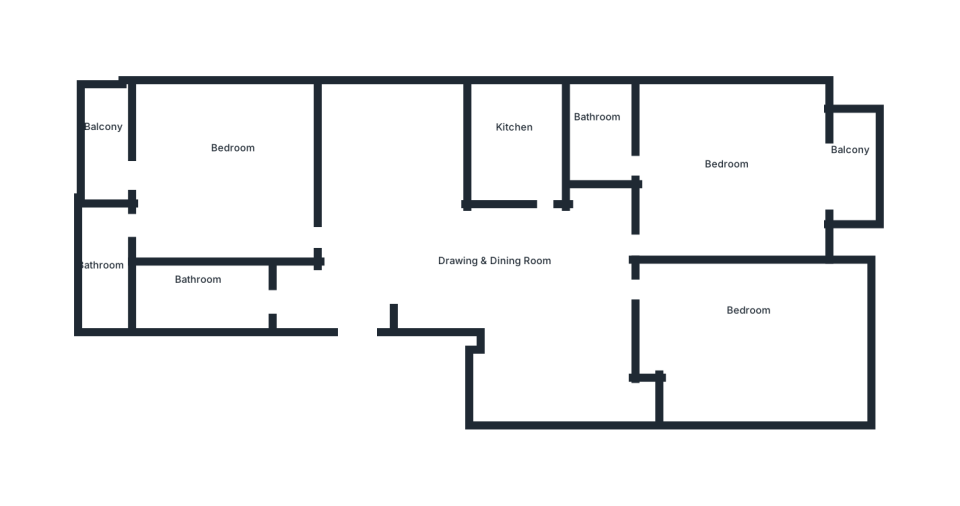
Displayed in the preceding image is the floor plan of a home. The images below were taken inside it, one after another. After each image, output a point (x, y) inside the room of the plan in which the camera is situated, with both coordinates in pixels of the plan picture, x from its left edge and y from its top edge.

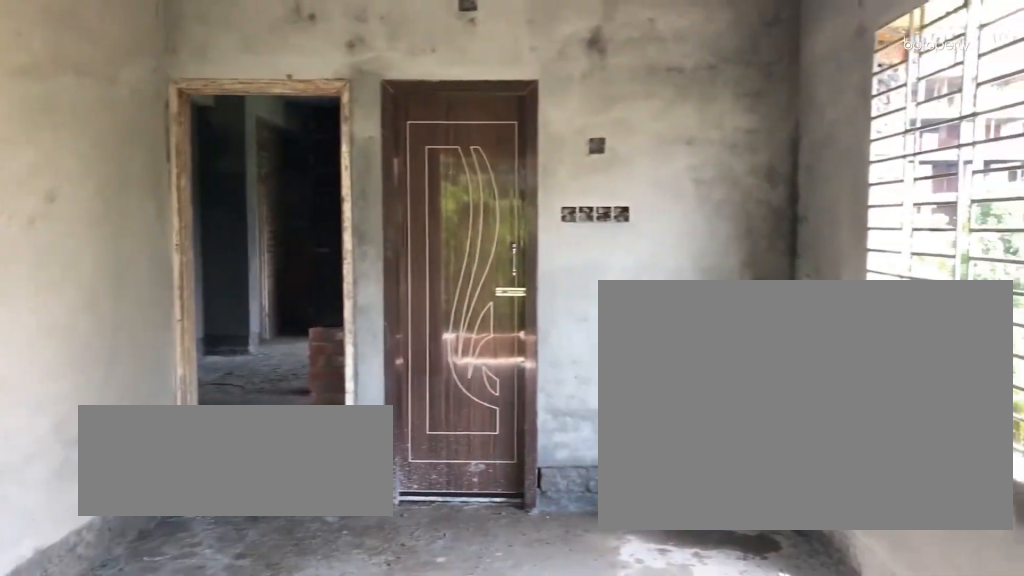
(724, 167)
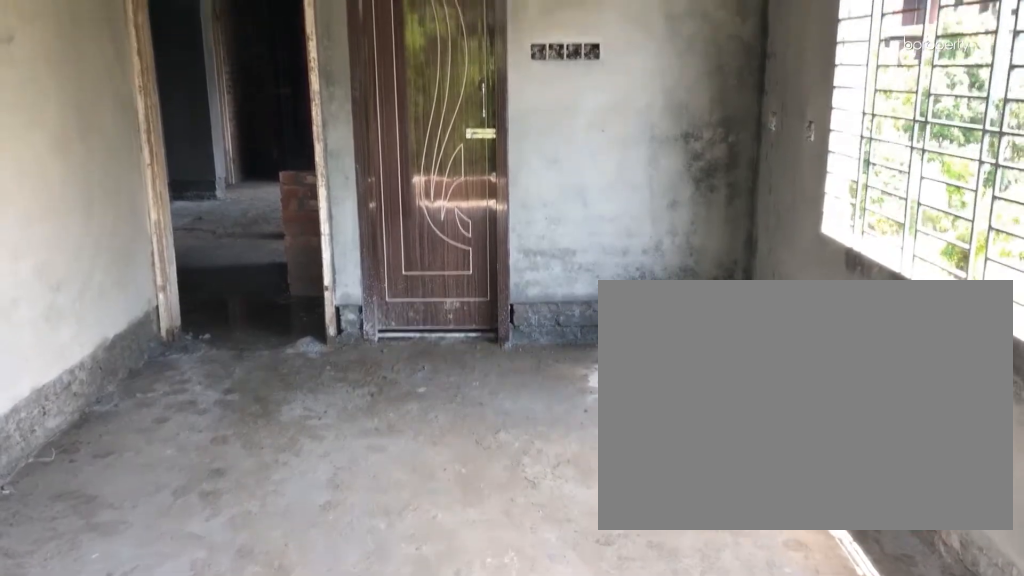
(724, 167)
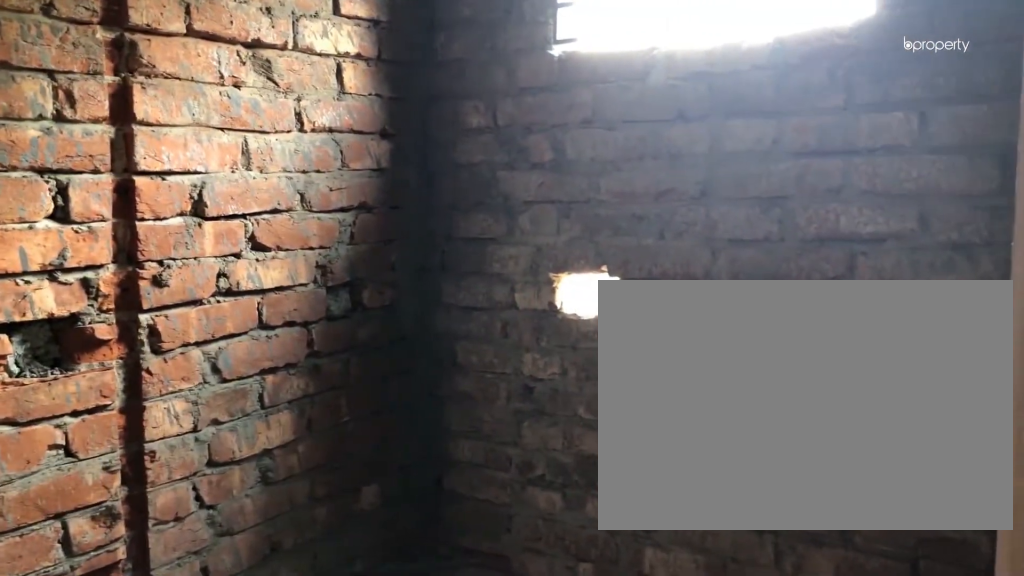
(597, 129)
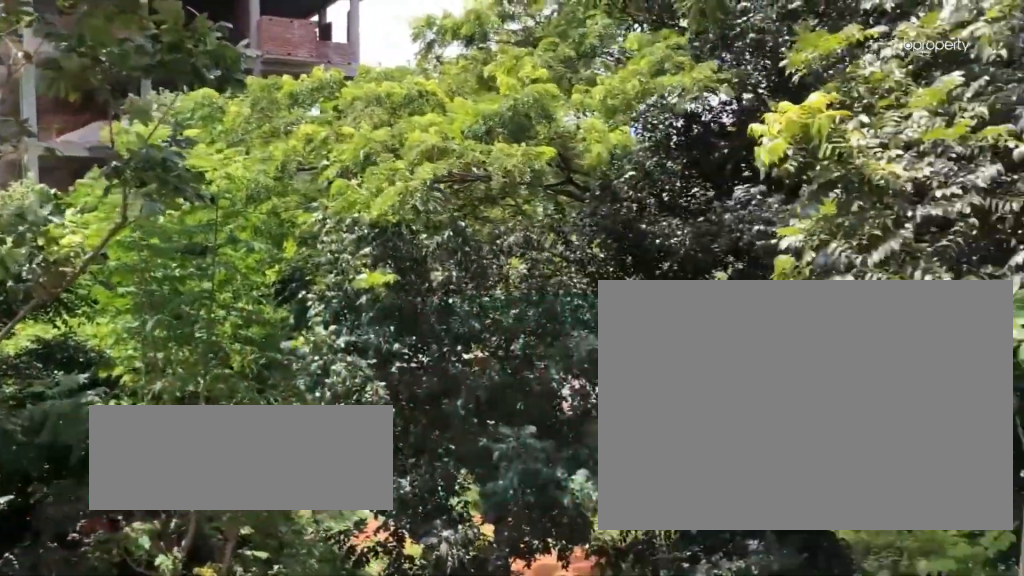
(844, 156)
